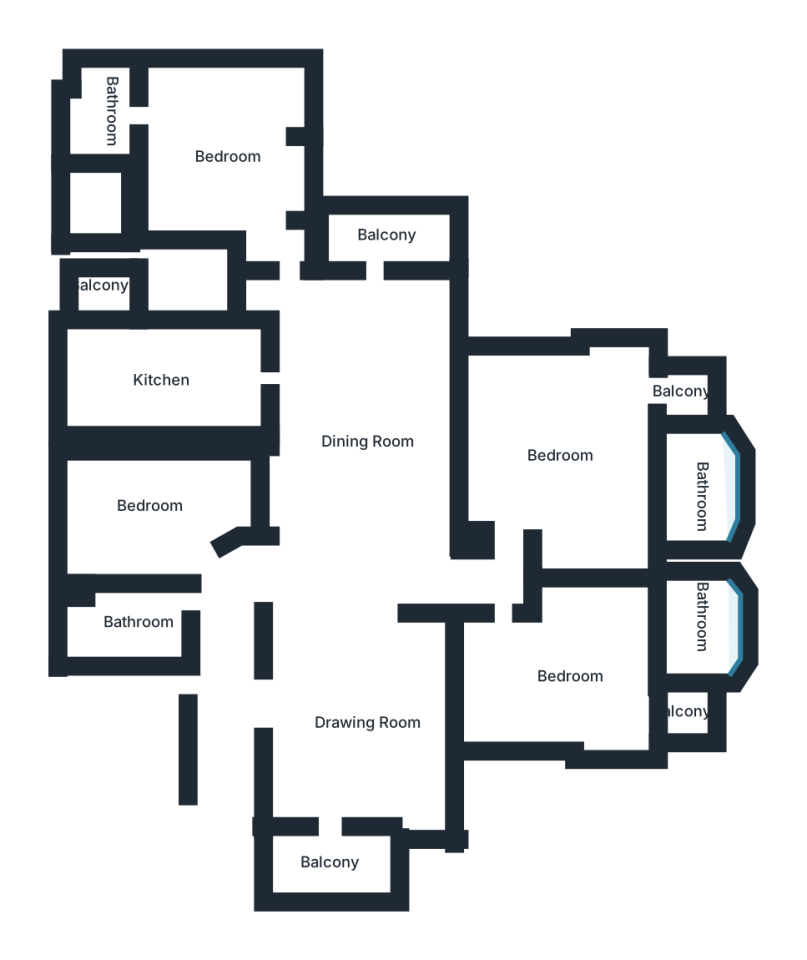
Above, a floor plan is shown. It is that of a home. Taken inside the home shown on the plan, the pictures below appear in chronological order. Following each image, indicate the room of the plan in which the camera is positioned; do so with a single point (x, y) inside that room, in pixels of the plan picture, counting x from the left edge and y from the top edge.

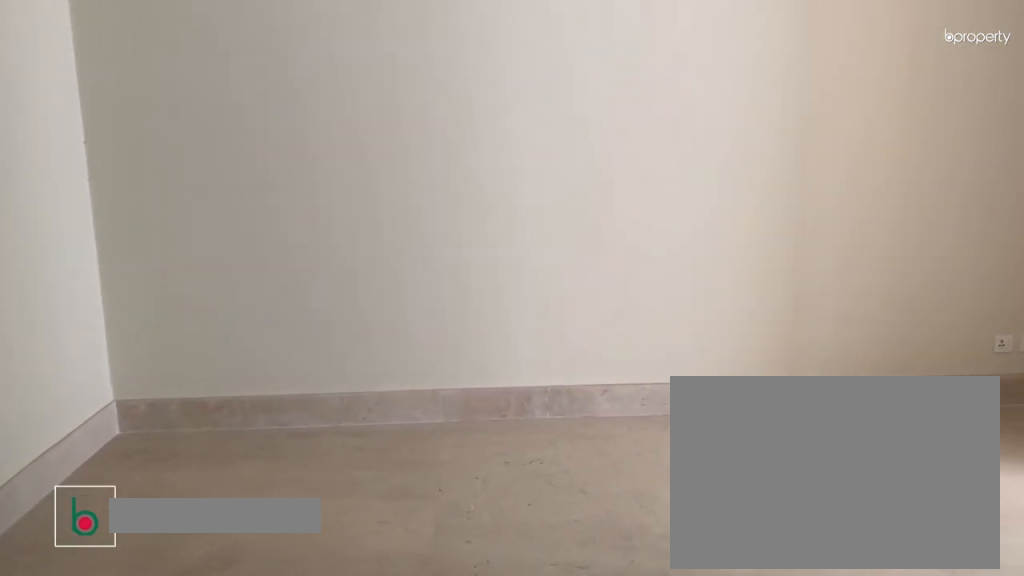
(361, 726)
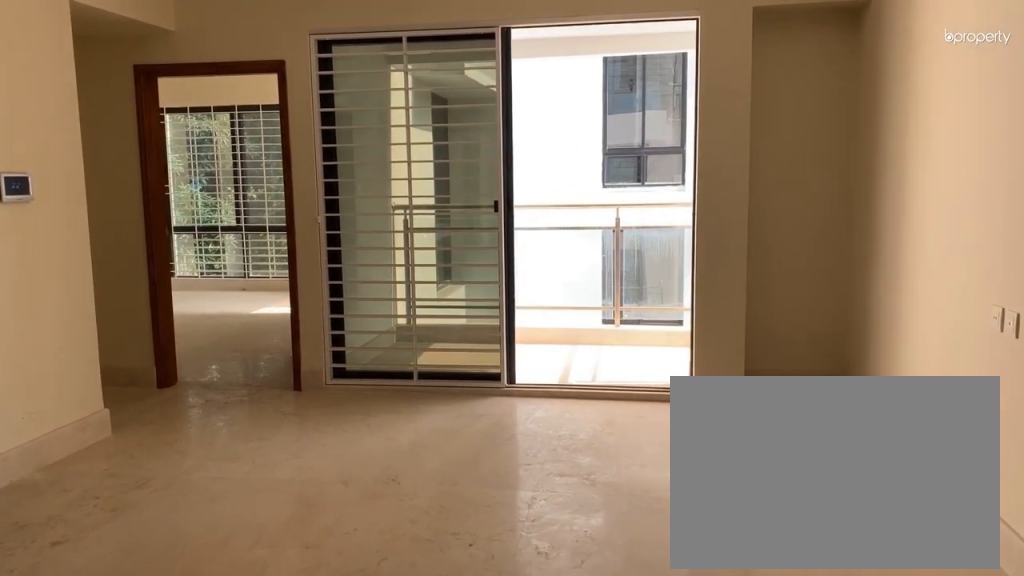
(364, 443)
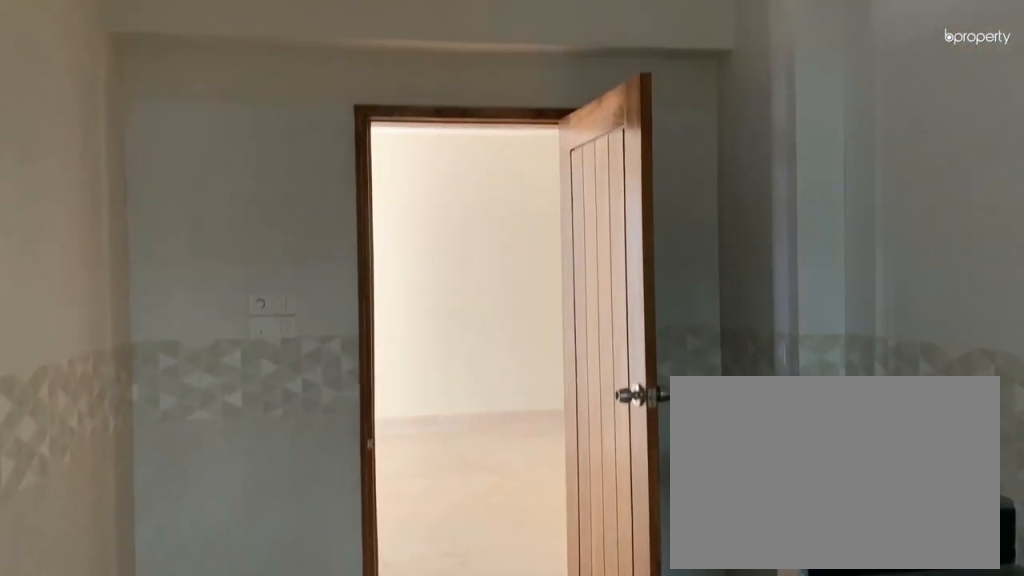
(166, 379)
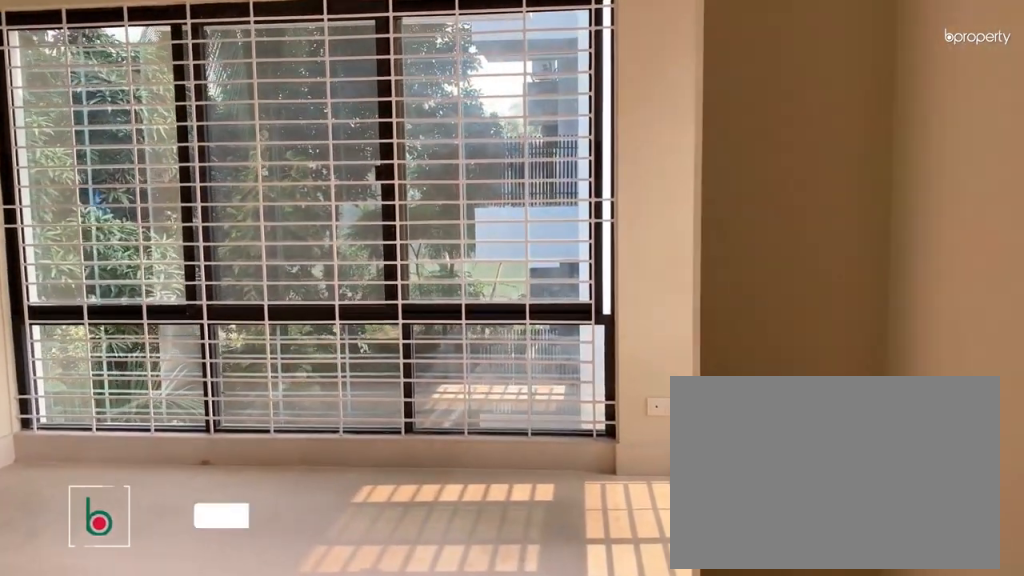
(230, 156)
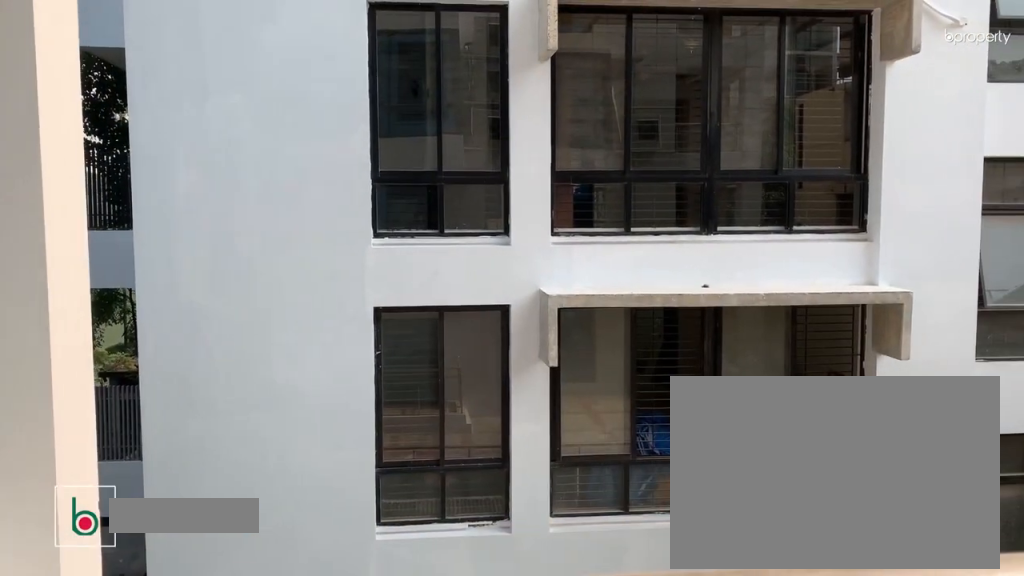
(383, 244)
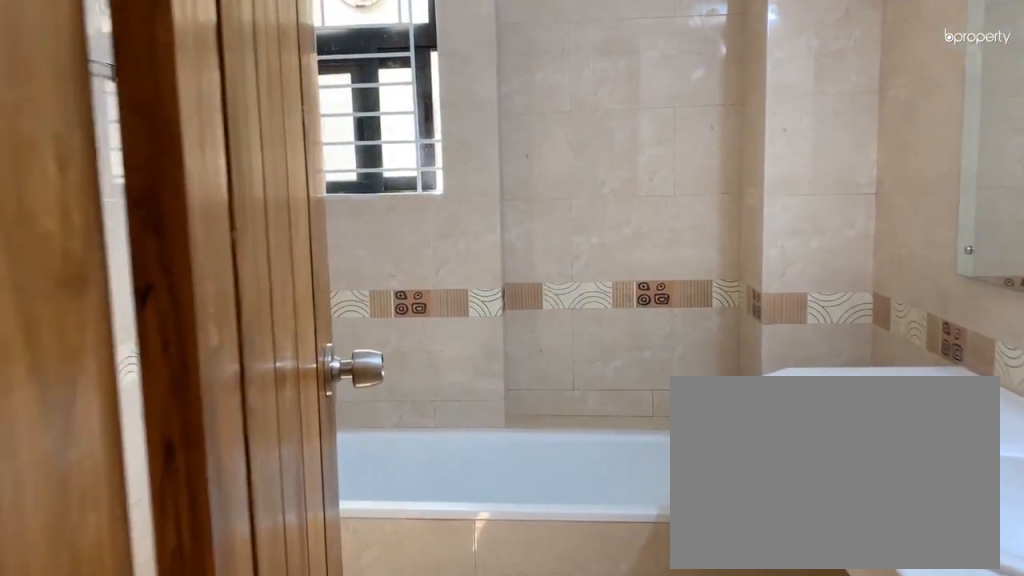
(693, 495)
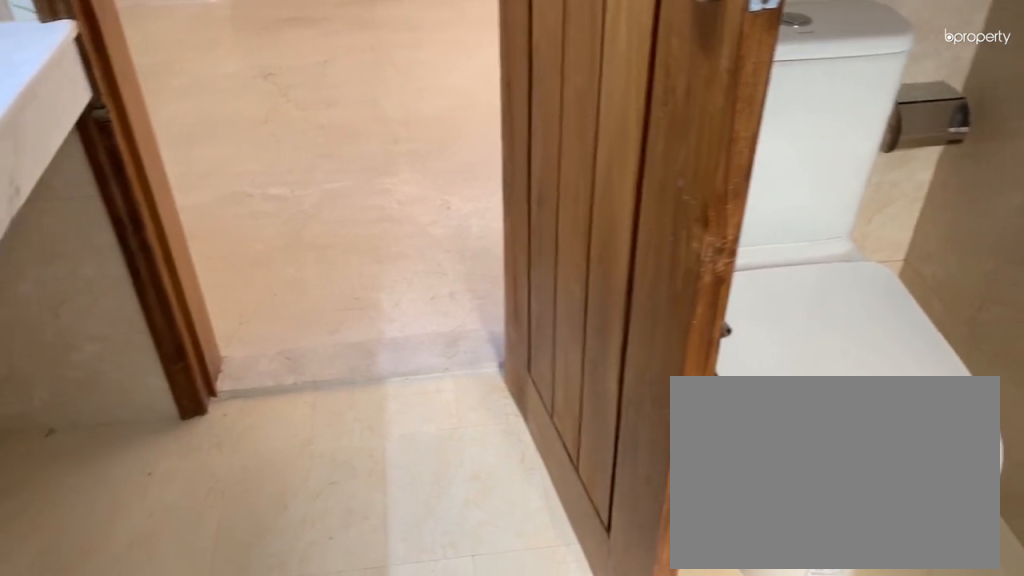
(693, 495)
